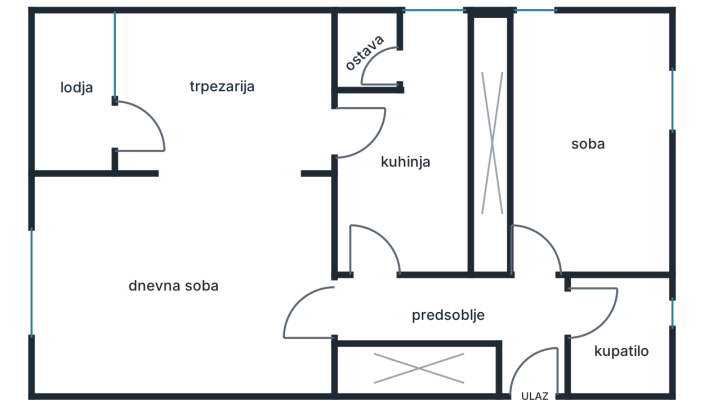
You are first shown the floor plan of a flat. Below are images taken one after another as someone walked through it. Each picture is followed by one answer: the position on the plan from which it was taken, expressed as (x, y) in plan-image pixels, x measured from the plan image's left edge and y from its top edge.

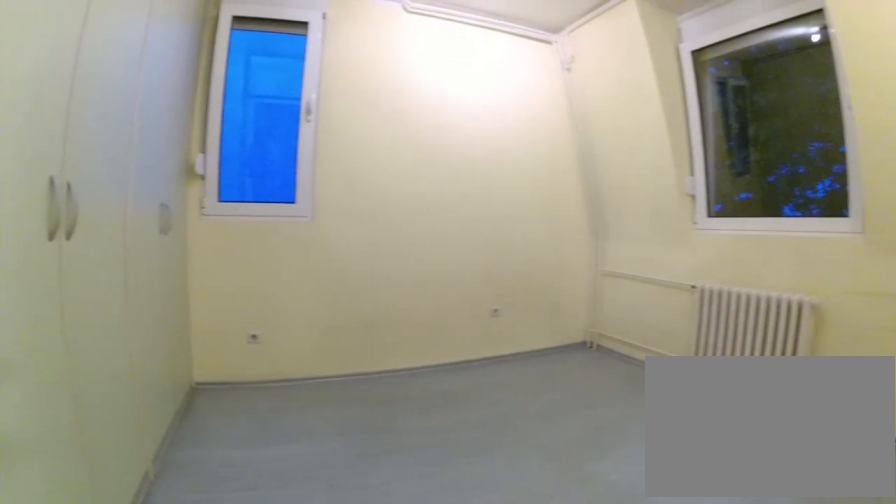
(530, 270)
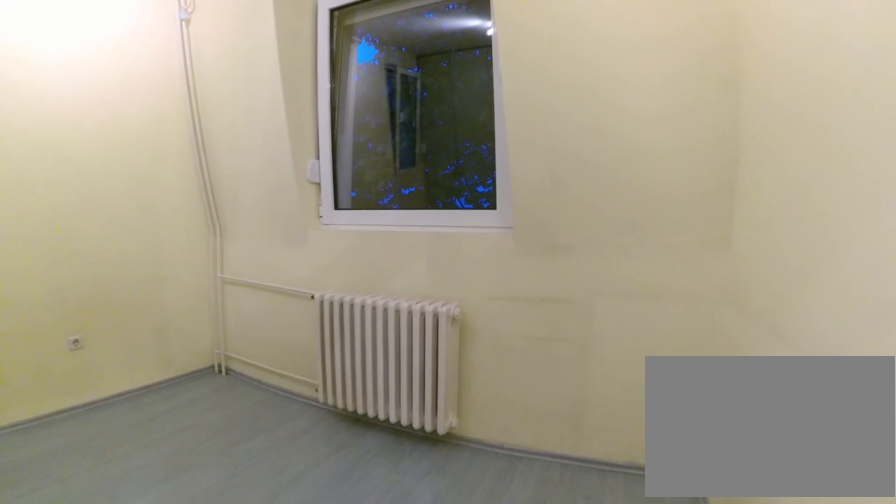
(581, 260)
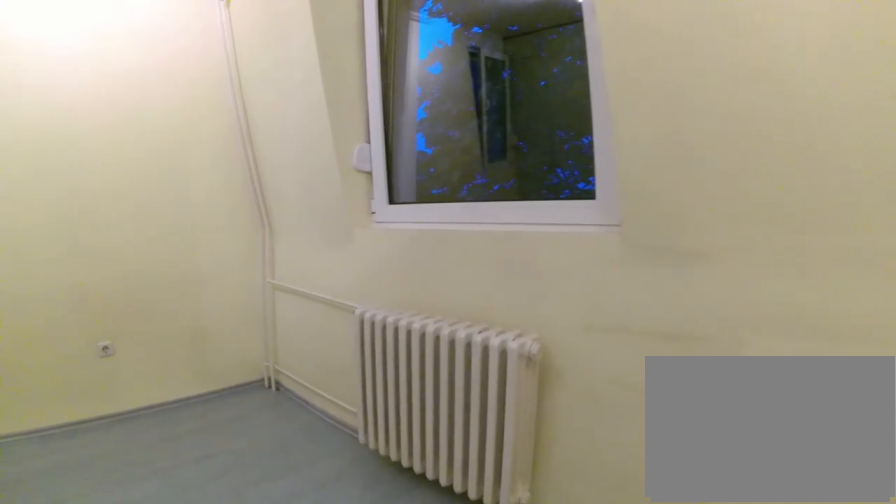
(622, 258)
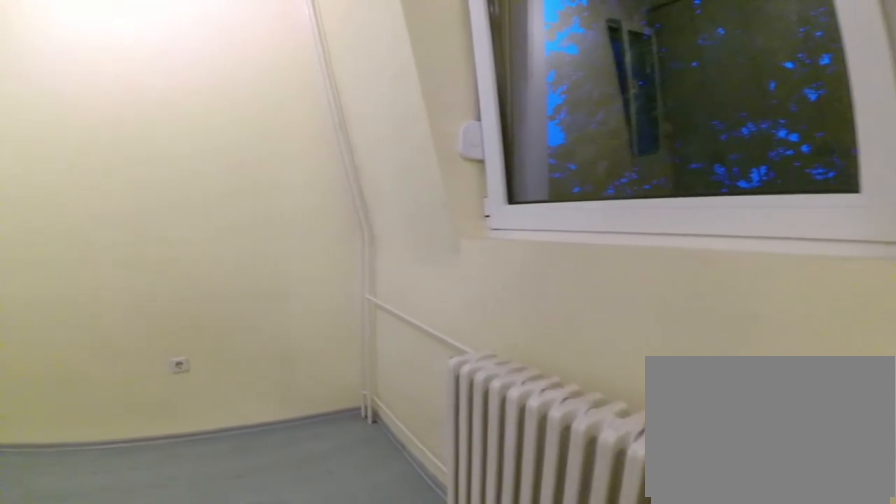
(630, 242)
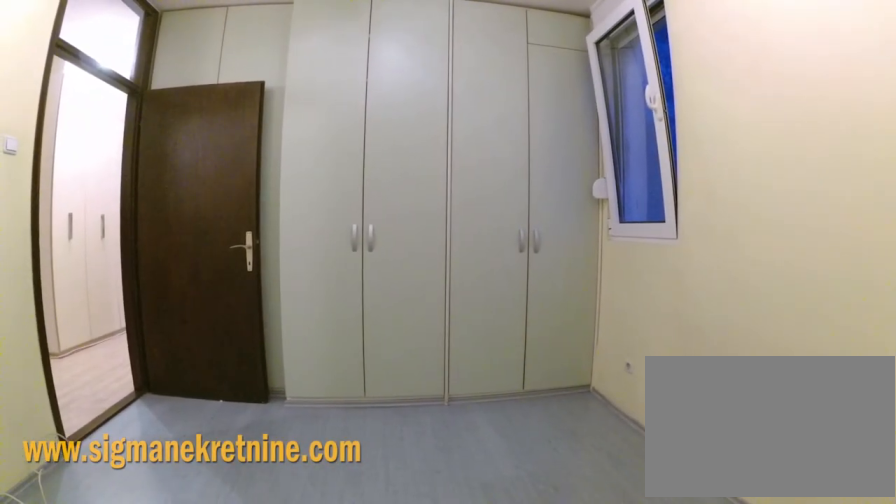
(650, 207)
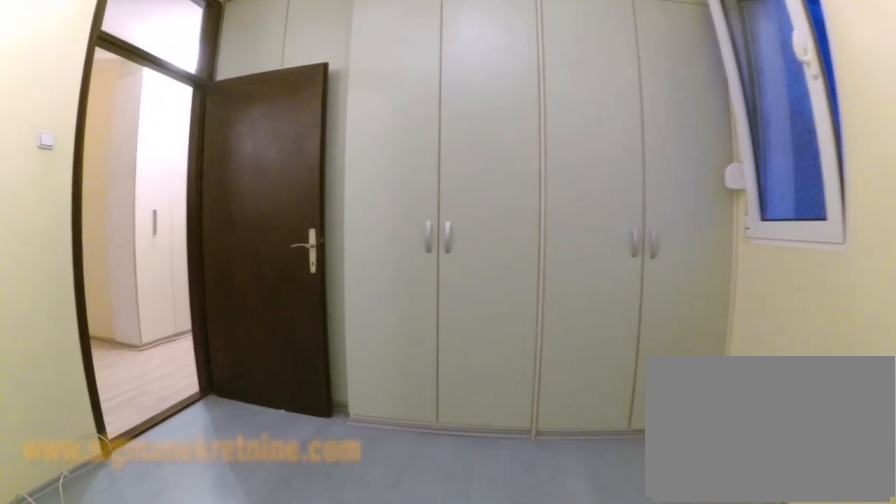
(631, 207)
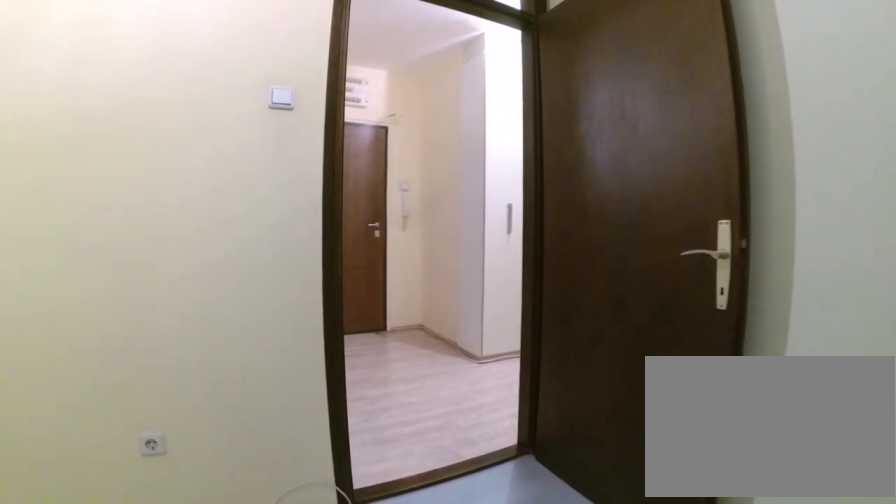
(585, 216)
